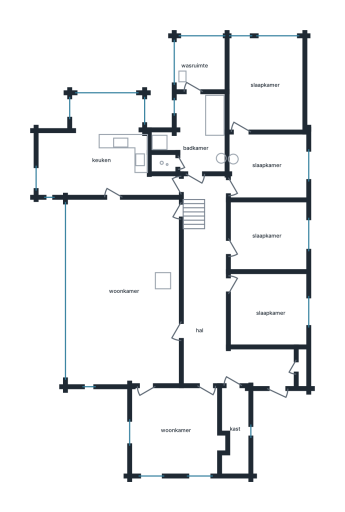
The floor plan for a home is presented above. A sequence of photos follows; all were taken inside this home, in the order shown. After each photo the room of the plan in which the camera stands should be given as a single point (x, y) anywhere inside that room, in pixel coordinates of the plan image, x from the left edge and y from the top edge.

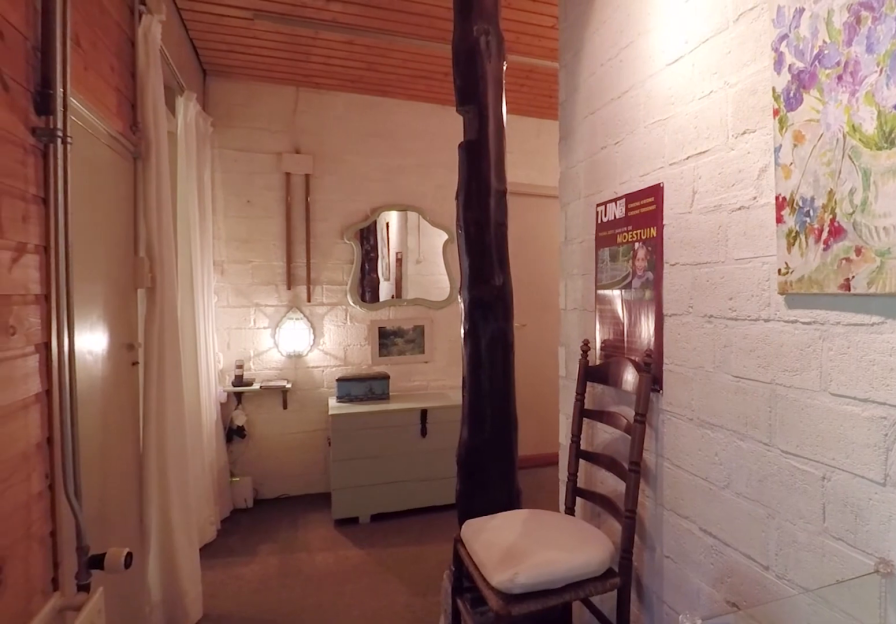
(218, 302)
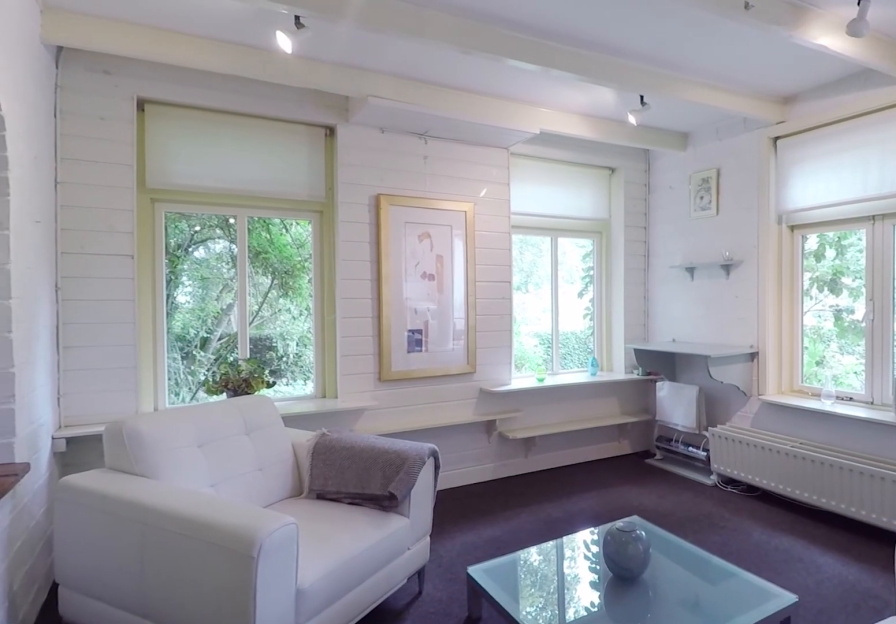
(175, 430)
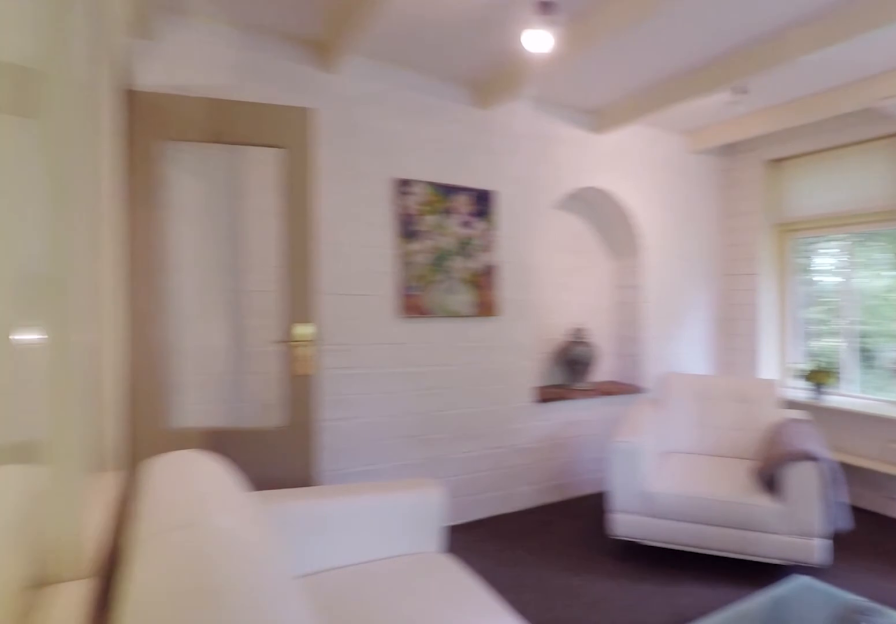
(175, 430)
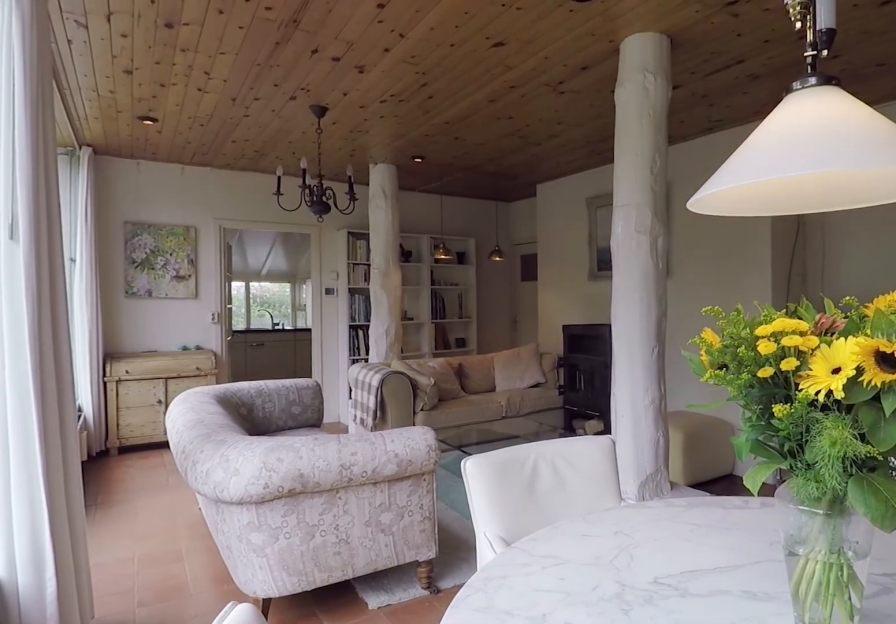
(124, 291)
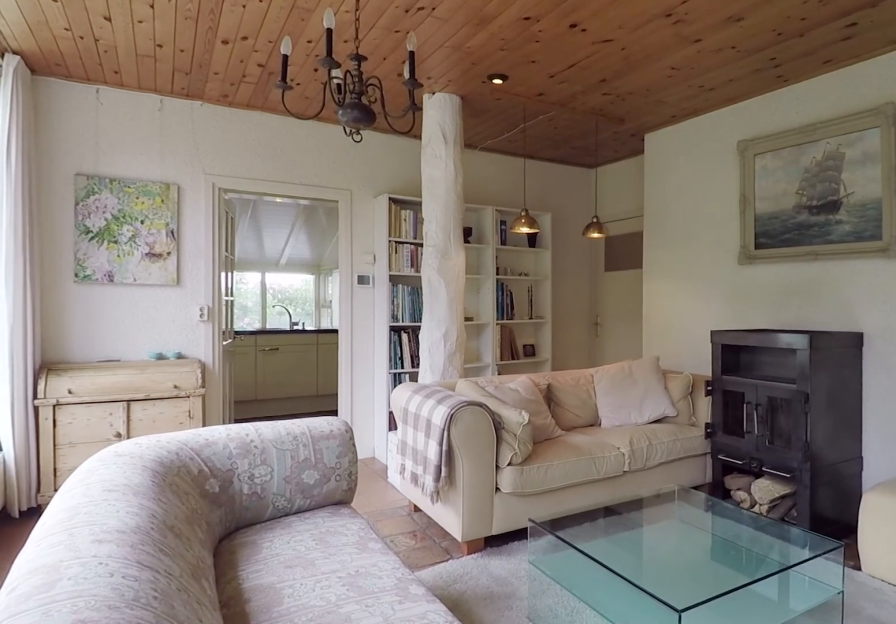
(124, 291)
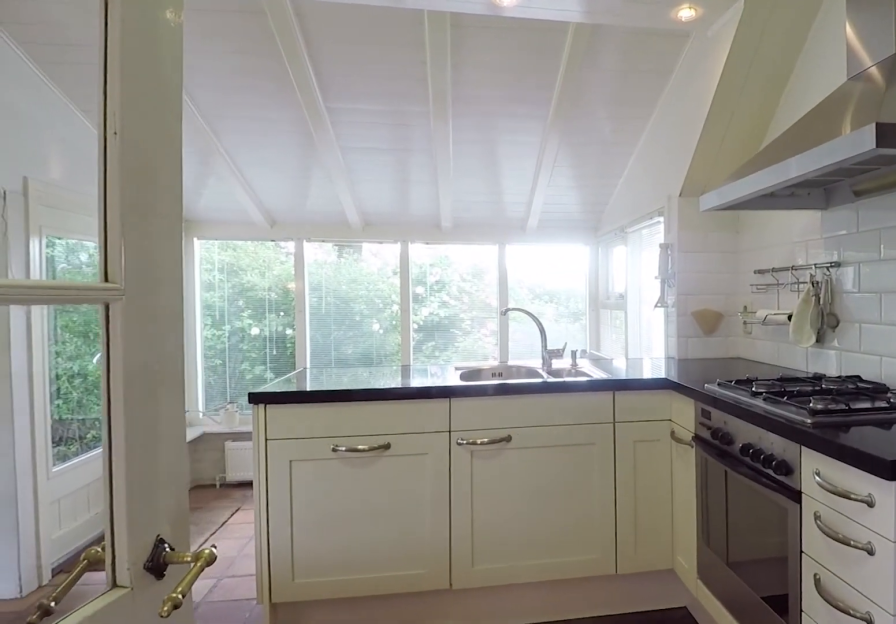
(102, 152)
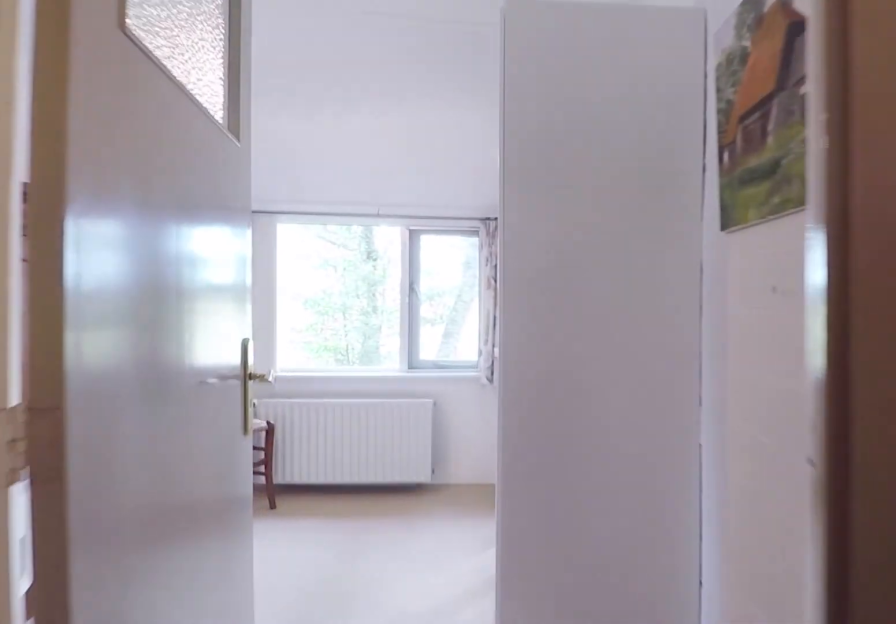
(218, 302)
